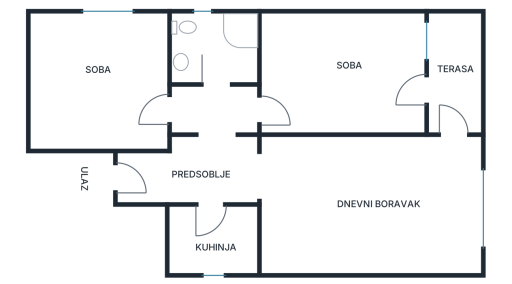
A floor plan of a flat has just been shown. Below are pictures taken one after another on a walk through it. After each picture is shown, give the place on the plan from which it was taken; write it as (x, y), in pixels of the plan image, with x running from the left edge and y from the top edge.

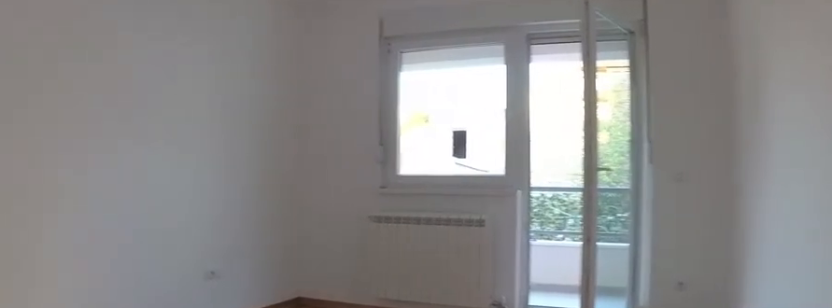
(254, 114)
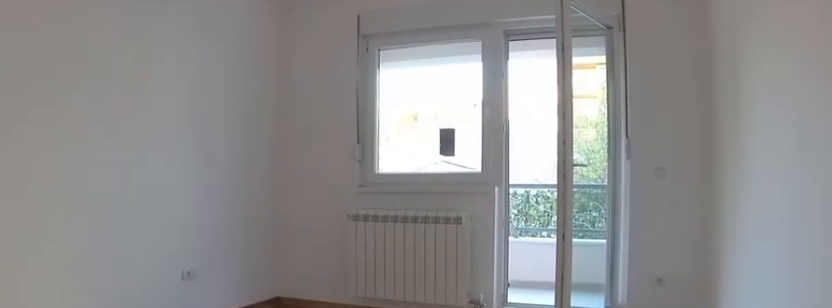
(254, 114)
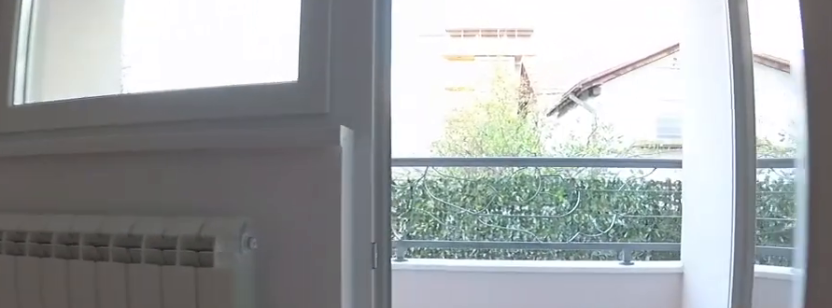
(350, 103)
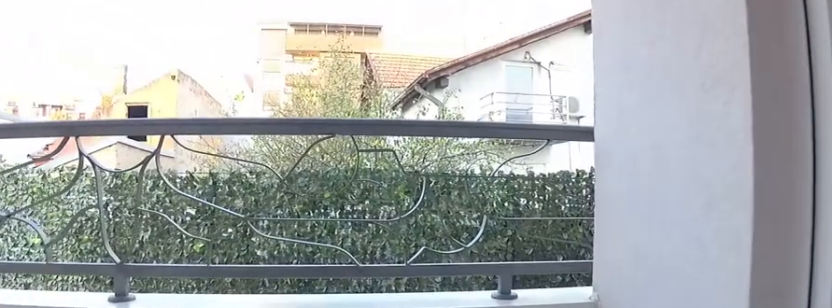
(409, 97)
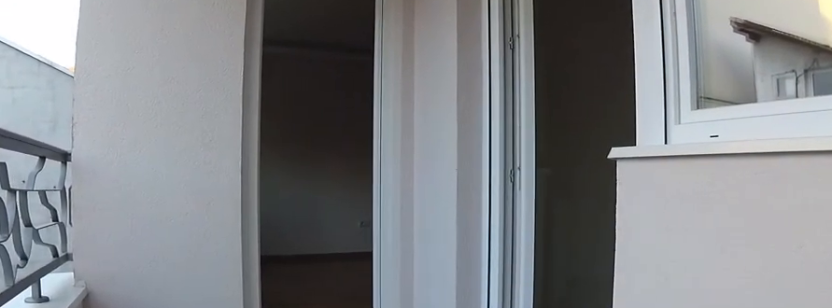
(456, 67)
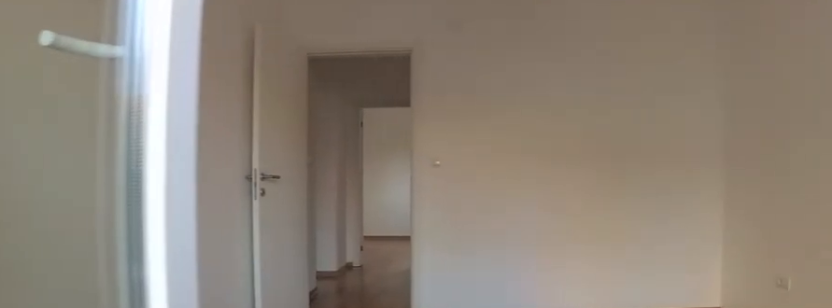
(454, 91)
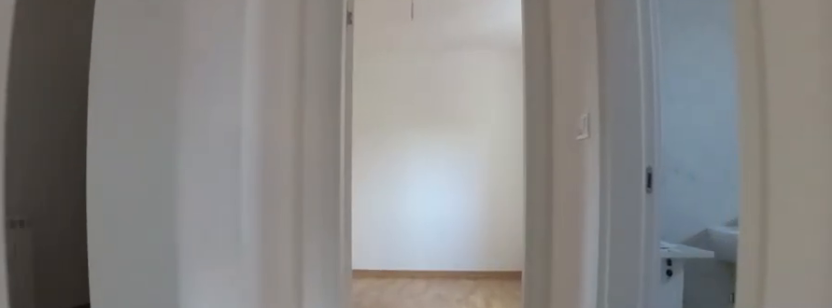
(300, 103)
